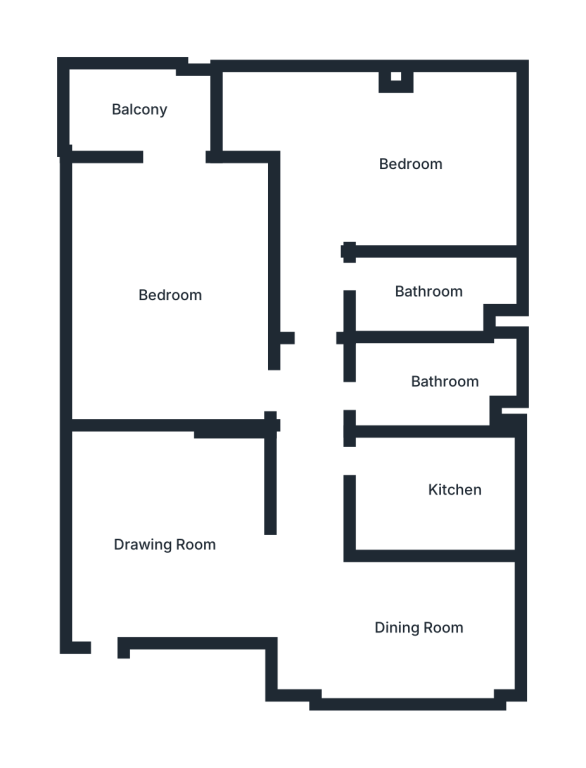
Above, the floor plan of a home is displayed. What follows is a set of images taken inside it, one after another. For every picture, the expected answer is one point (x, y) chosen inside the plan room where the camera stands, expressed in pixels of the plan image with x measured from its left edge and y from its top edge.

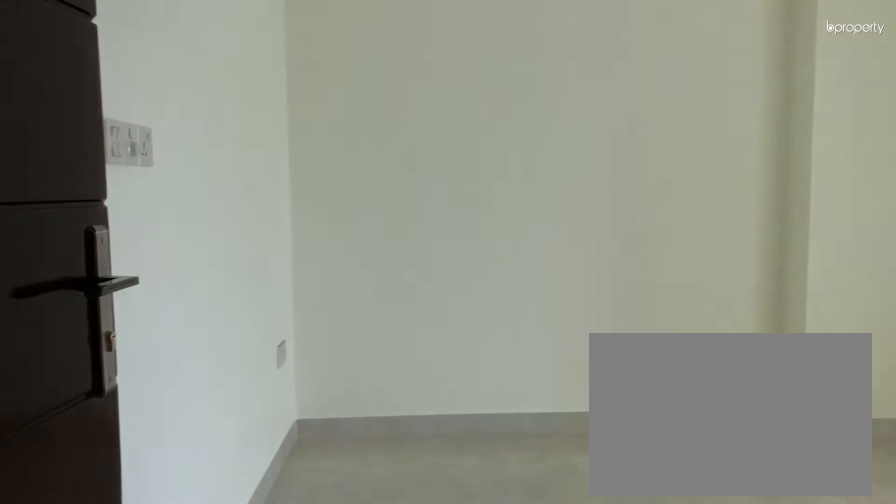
(155, 550)
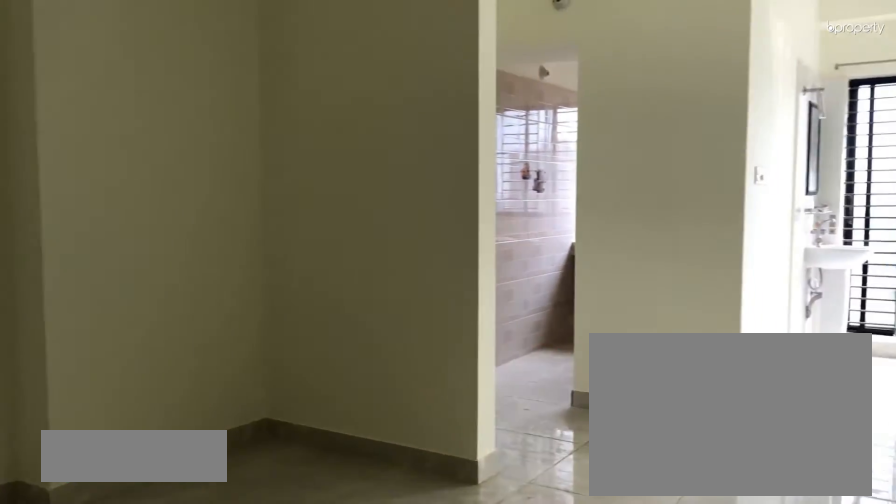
(155, 550)
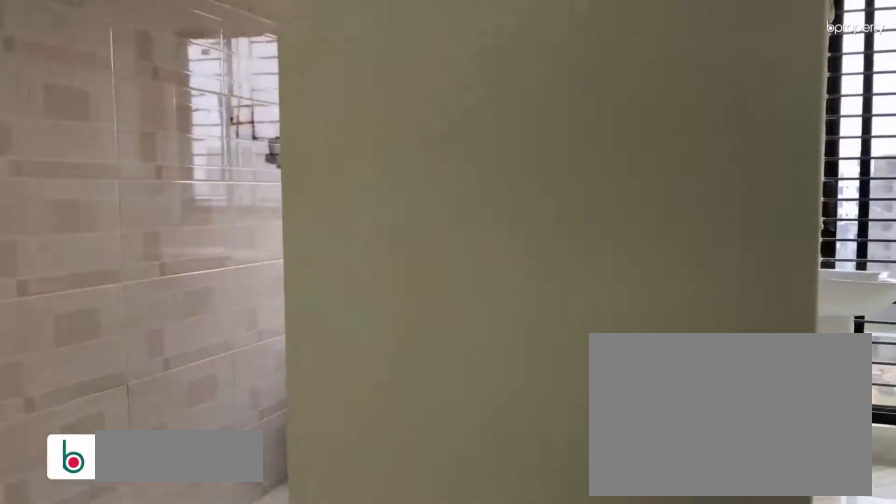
(425, 637)
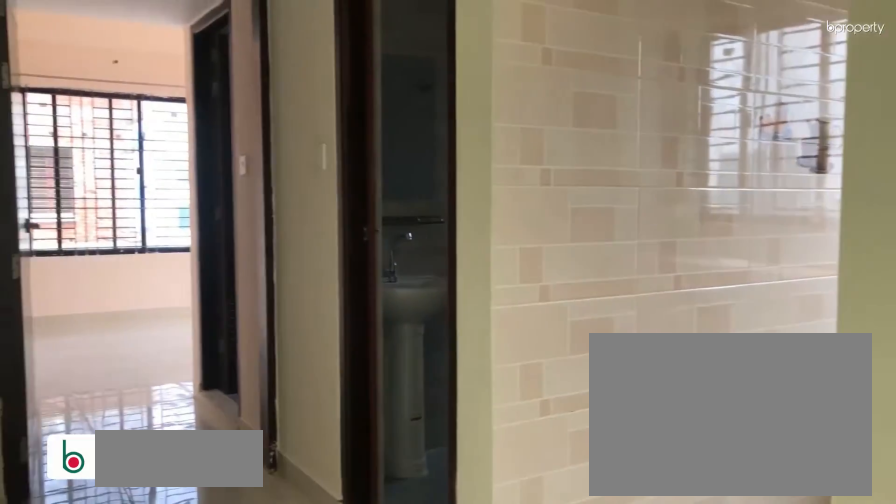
(425, 637)
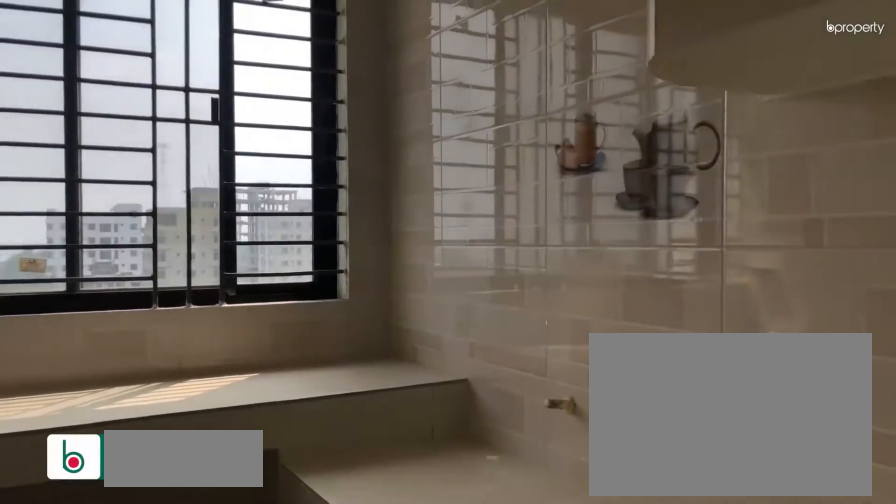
(439, 491)
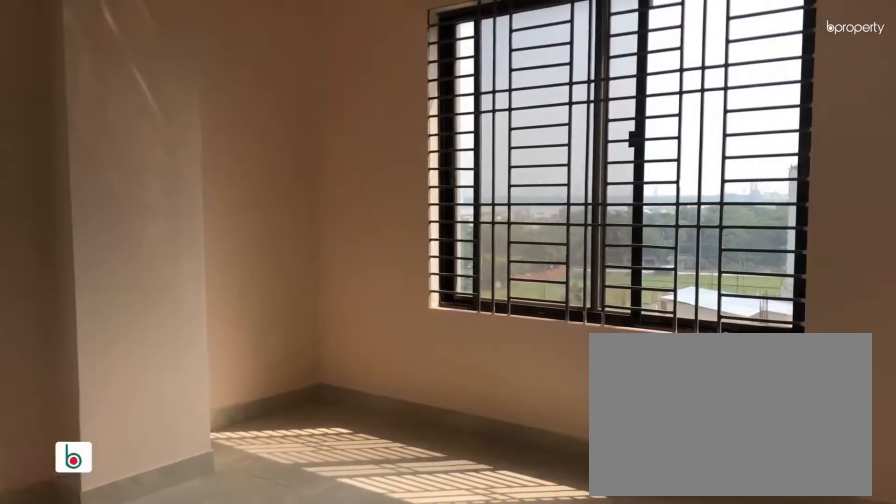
(397, 165)
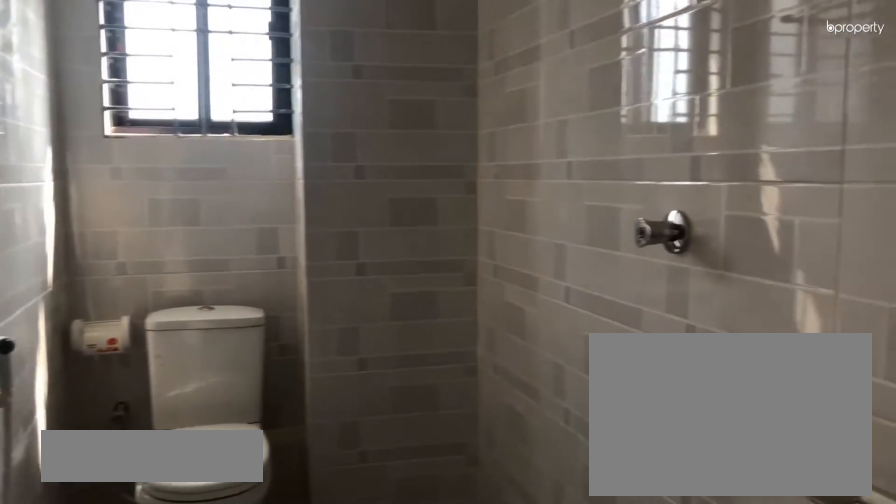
(426, 291)
